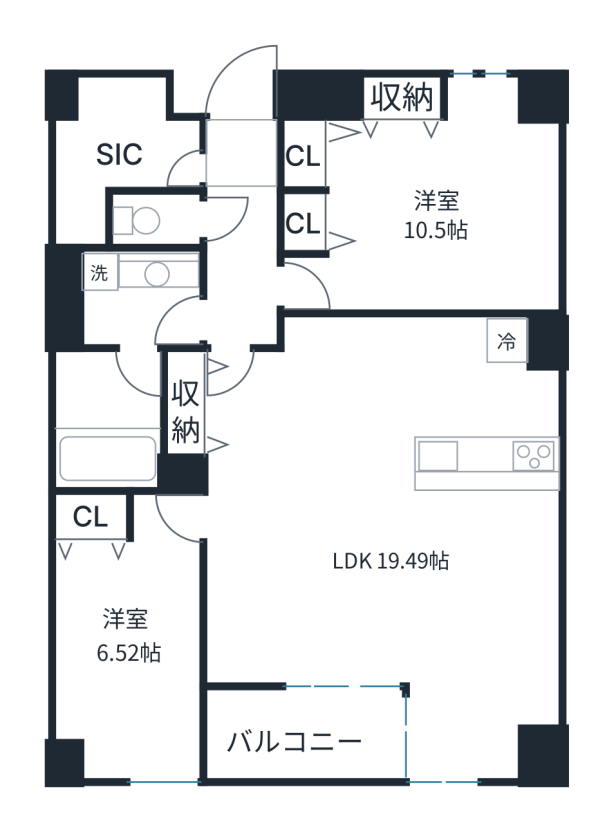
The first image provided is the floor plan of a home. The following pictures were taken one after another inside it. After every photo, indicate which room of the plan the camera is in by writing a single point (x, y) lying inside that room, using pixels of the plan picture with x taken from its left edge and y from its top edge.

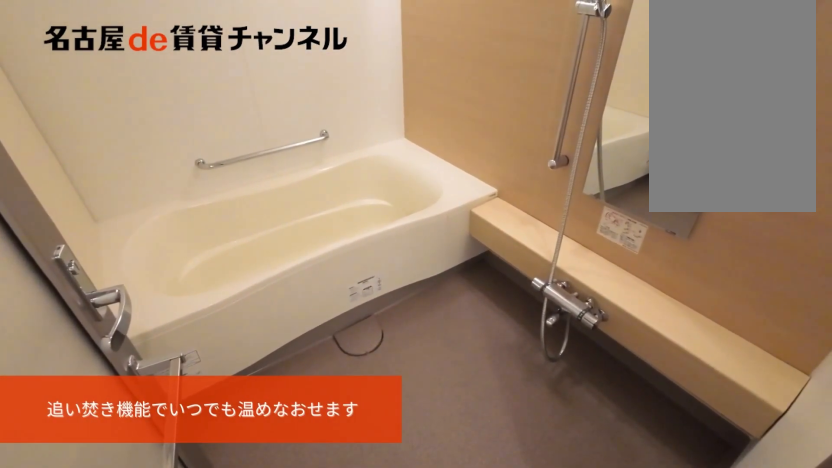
(114, 419)
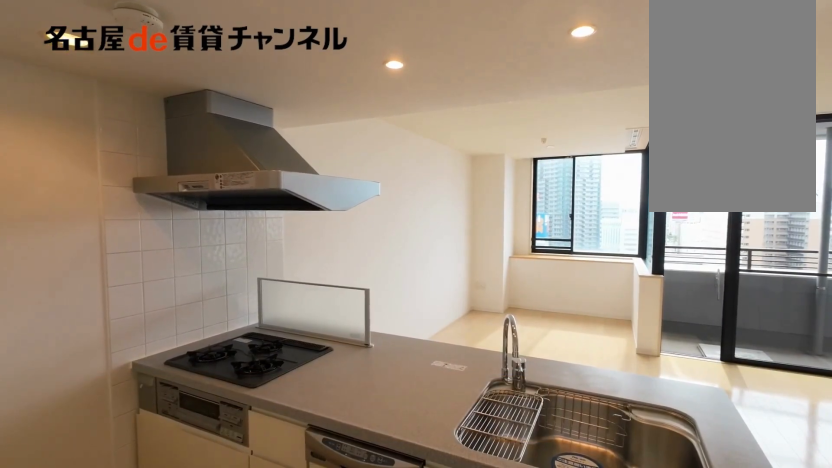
(486, 463)
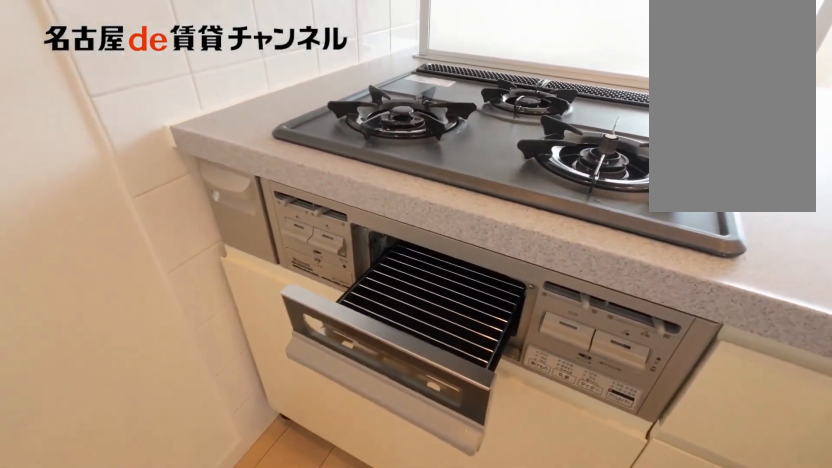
(486, 463)
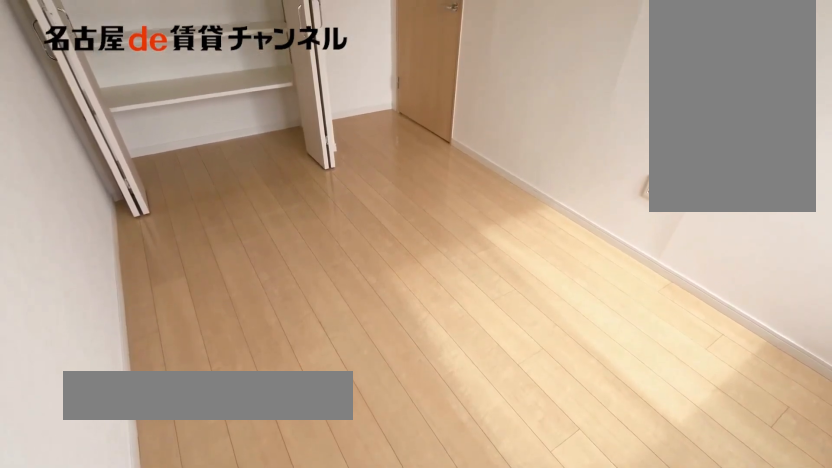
(133, 630)
